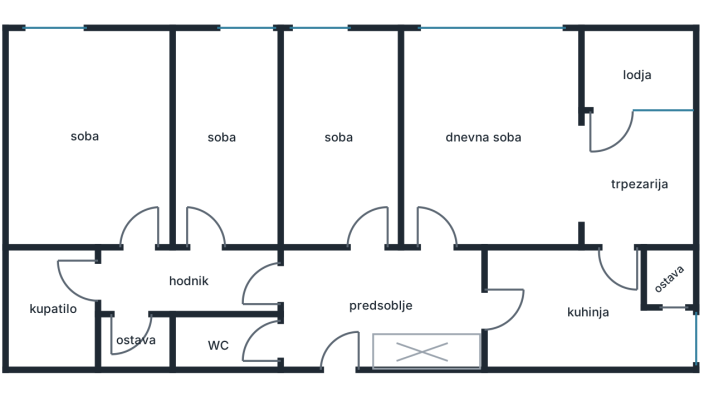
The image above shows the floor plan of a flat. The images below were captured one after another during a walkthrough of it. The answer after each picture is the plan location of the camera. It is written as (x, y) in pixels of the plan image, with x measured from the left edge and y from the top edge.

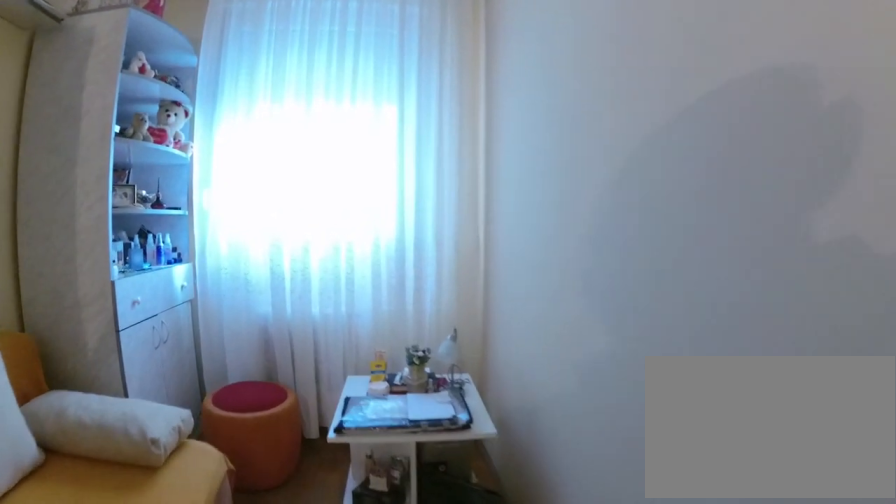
(239, 165)
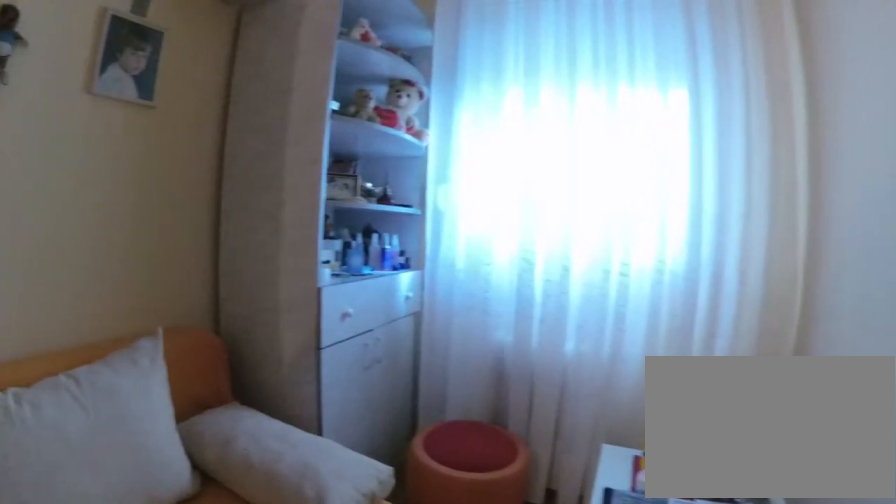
(242, 139)
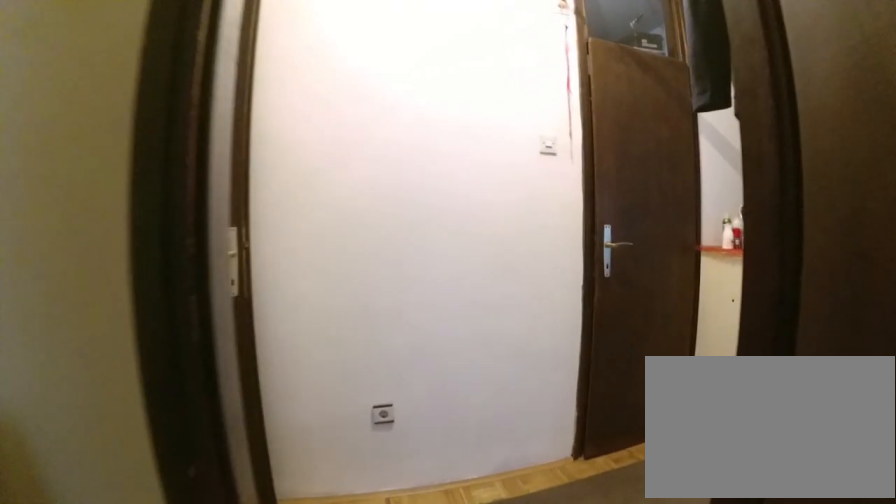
(219, 197)
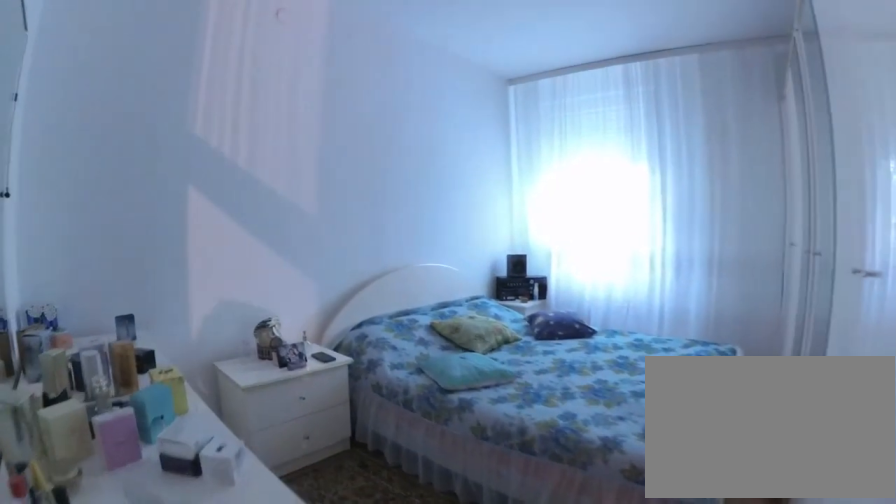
(142, 251)
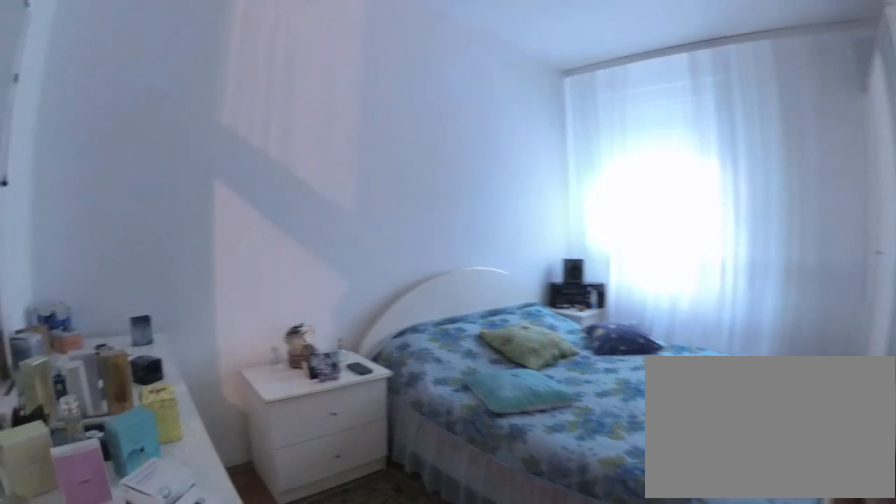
(135, 237)
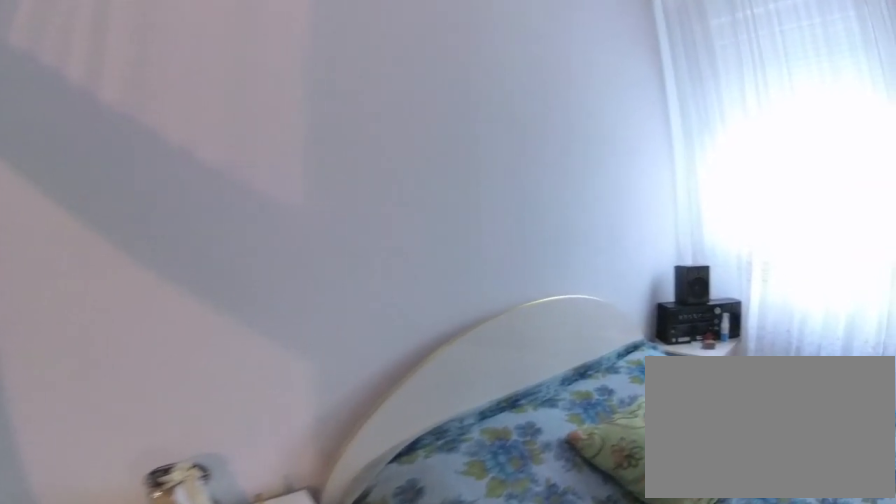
(74, 166)
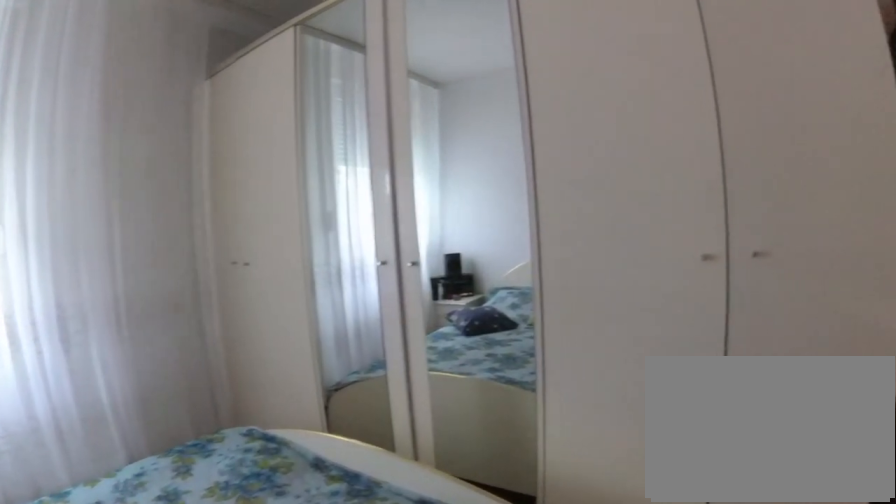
(48, 157)
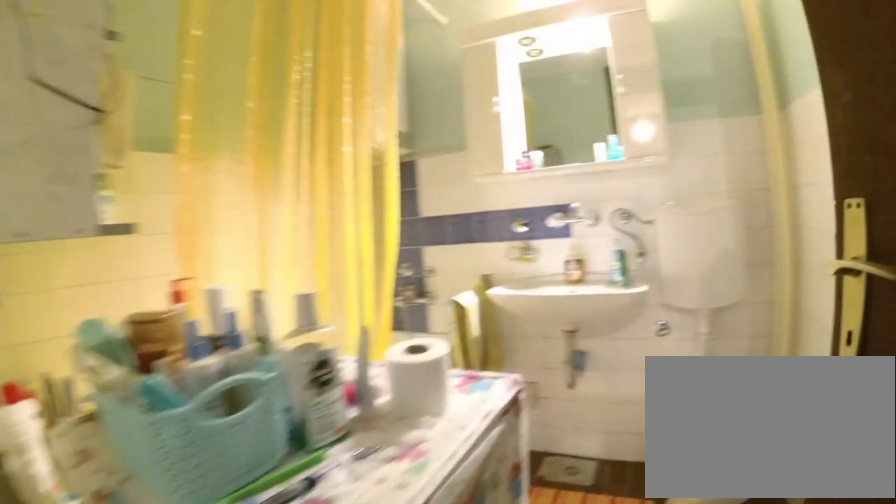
(119, 266)
